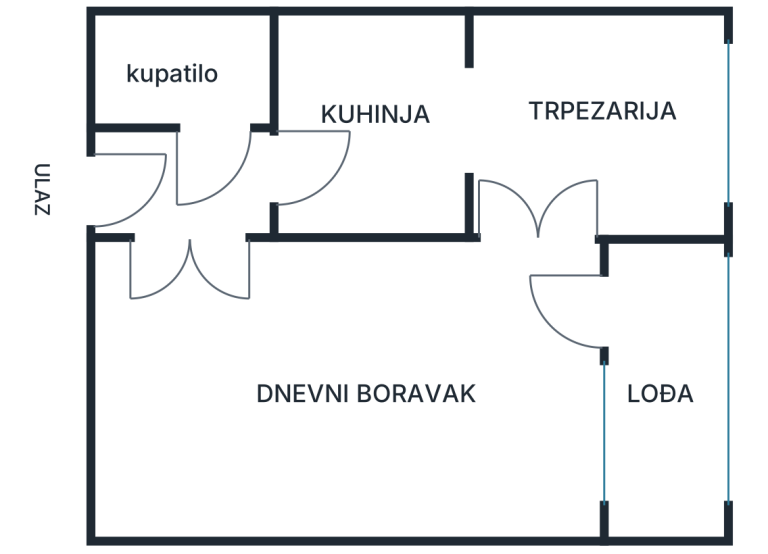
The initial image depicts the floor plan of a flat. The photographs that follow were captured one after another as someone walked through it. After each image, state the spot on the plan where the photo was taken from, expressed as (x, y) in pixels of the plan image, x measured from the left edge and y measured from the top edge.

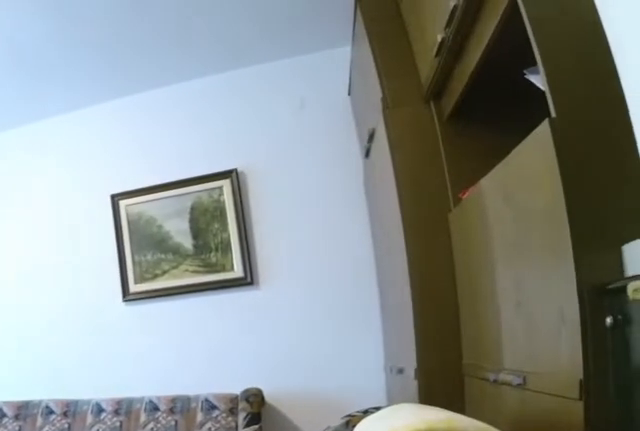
(179, 237)
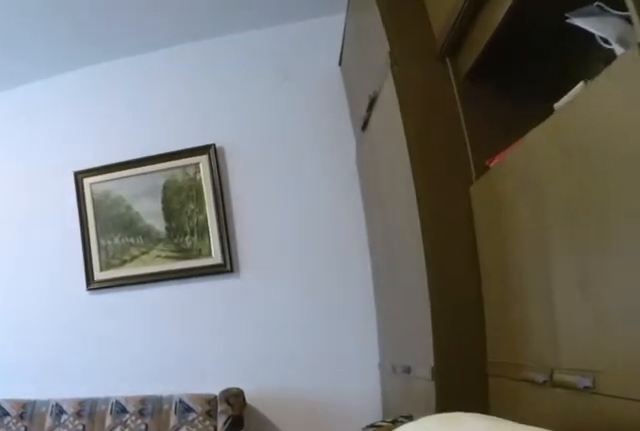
(194, 266)
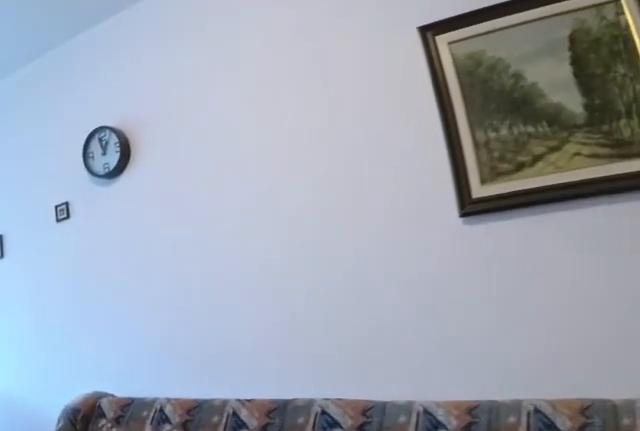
(232, 320)
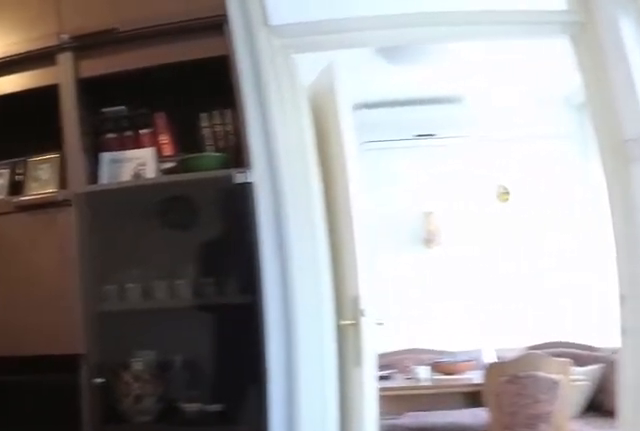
(484, 390)
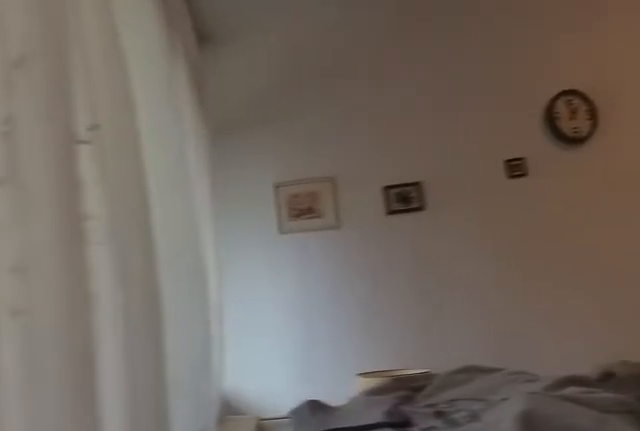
(582, 292)
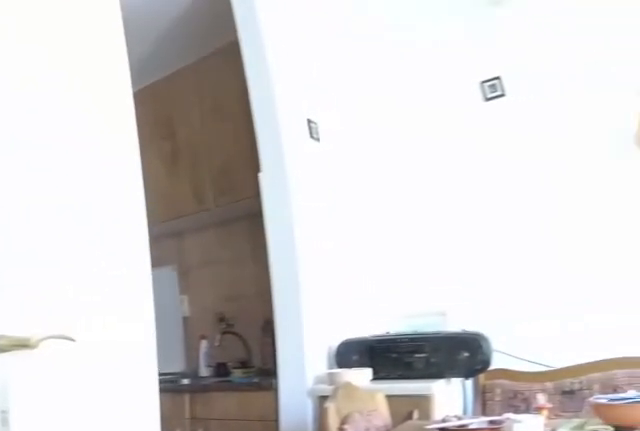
(569, 273)
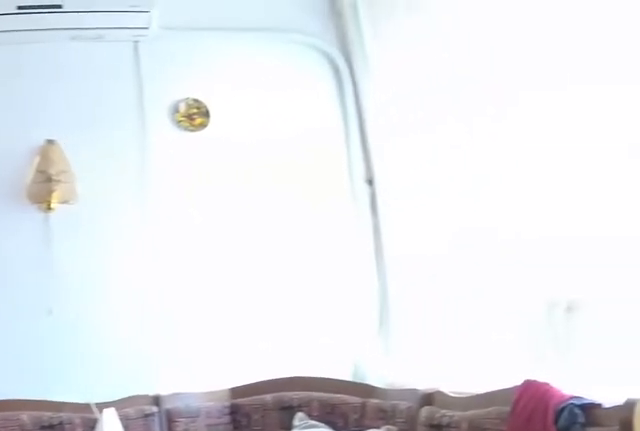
(536, 240)
